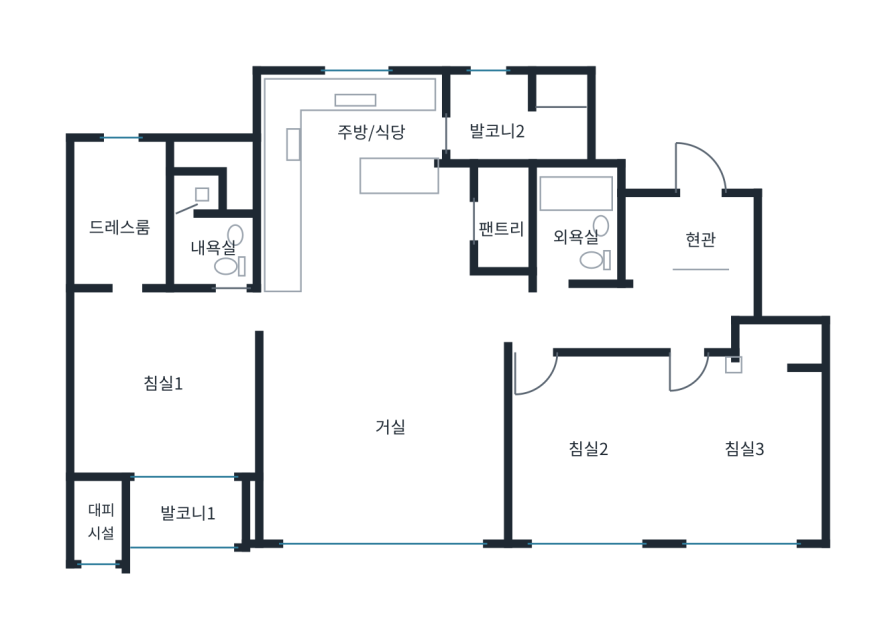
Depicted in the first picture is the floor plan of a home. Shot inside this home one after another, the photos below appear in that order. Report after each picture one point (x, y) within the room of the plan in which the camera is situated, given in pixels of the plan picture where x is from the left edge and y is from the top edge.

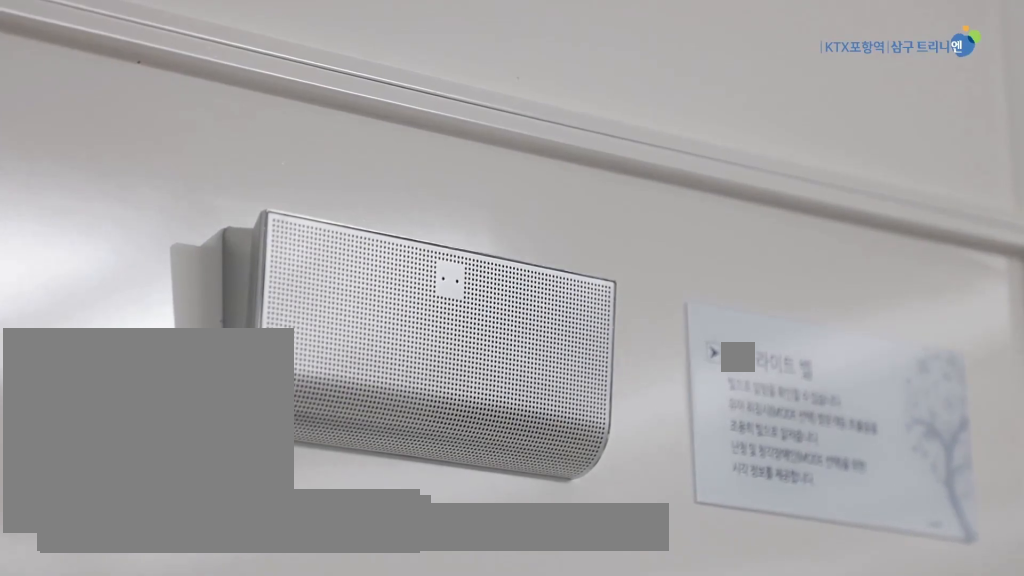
(384, 442)
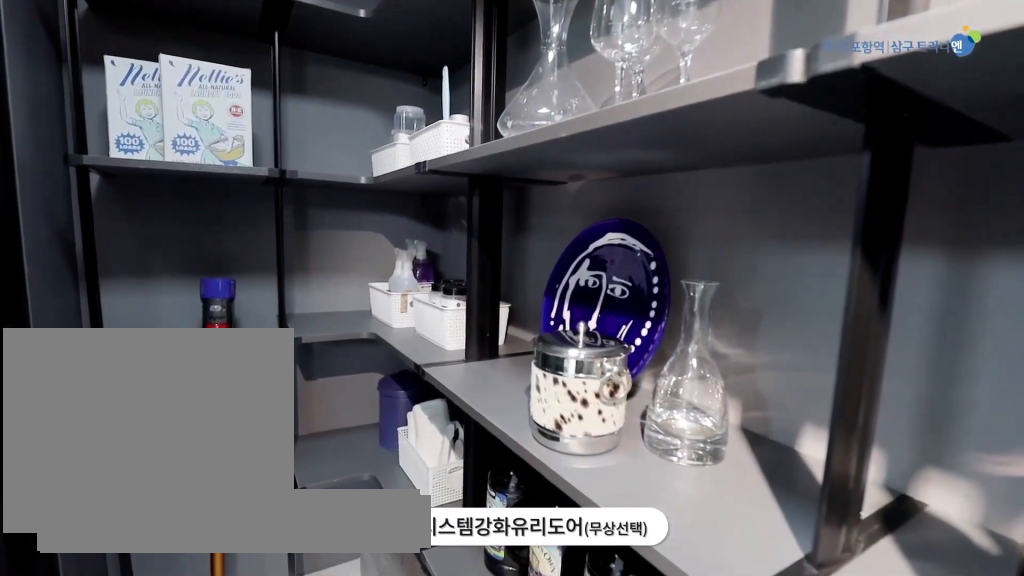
(502, 226)
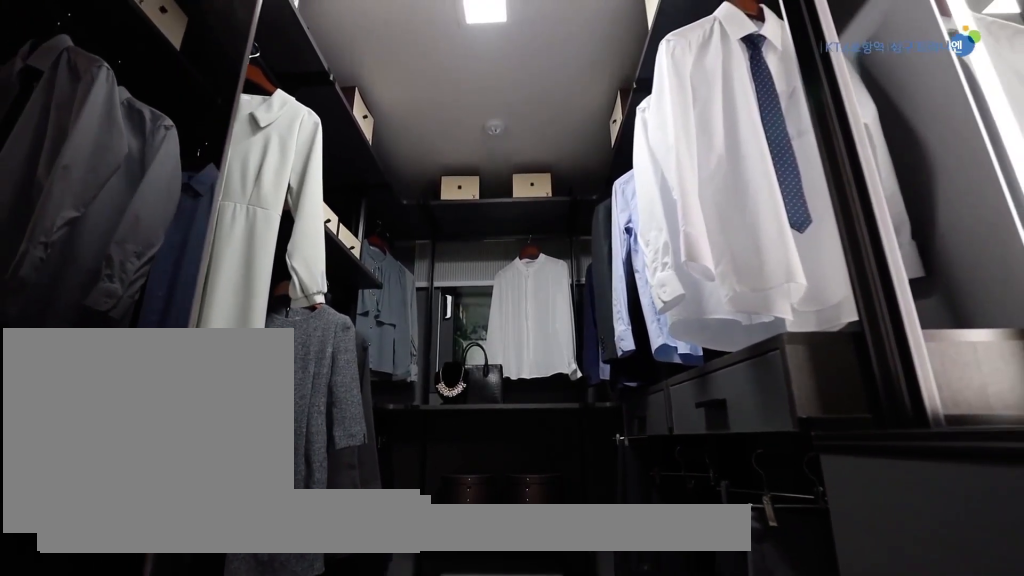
(118, 216)
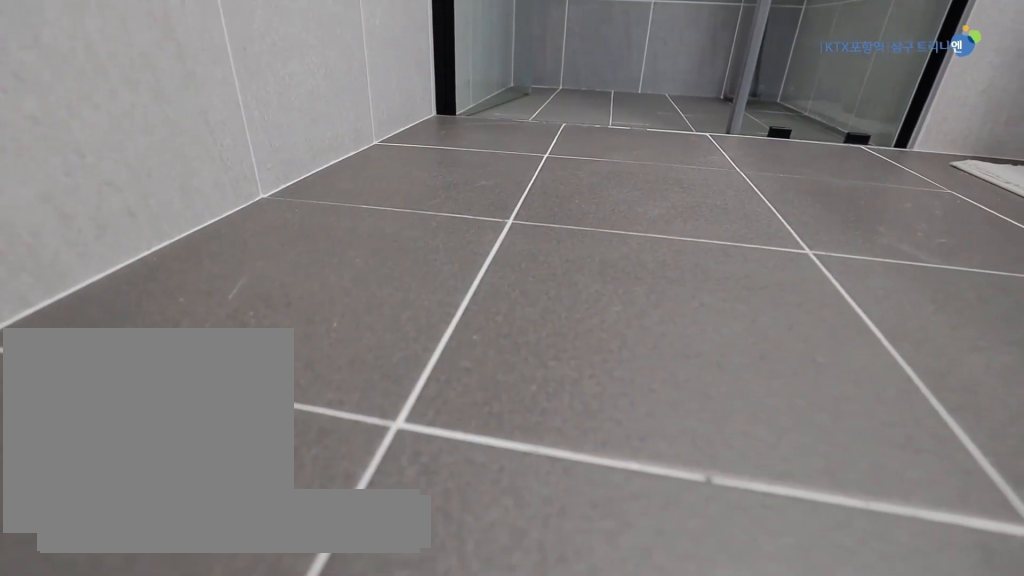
(205, 232)
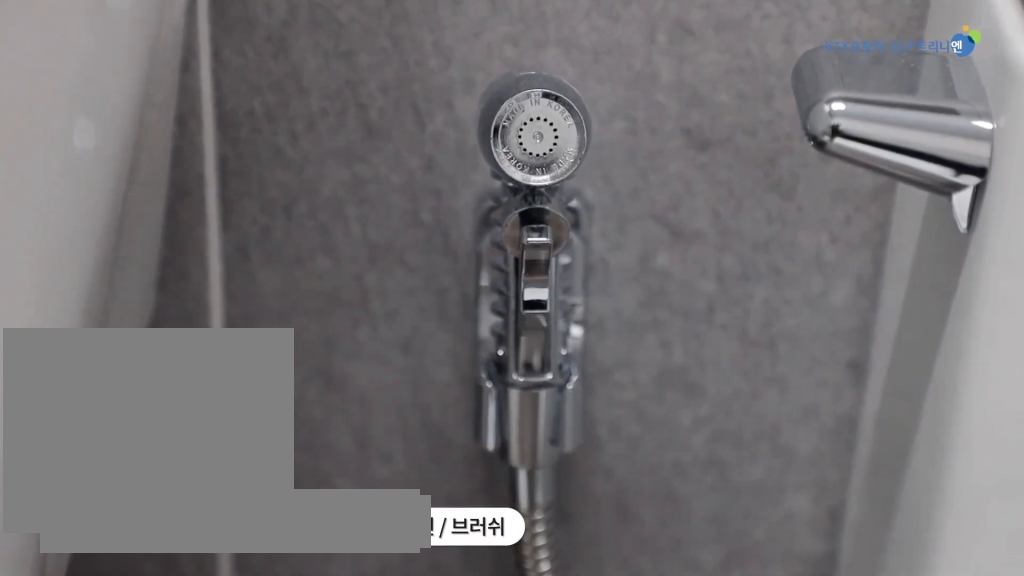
(207, 232)
